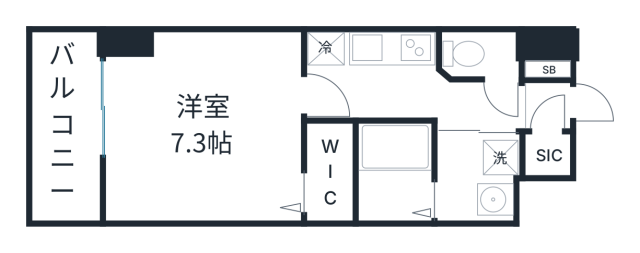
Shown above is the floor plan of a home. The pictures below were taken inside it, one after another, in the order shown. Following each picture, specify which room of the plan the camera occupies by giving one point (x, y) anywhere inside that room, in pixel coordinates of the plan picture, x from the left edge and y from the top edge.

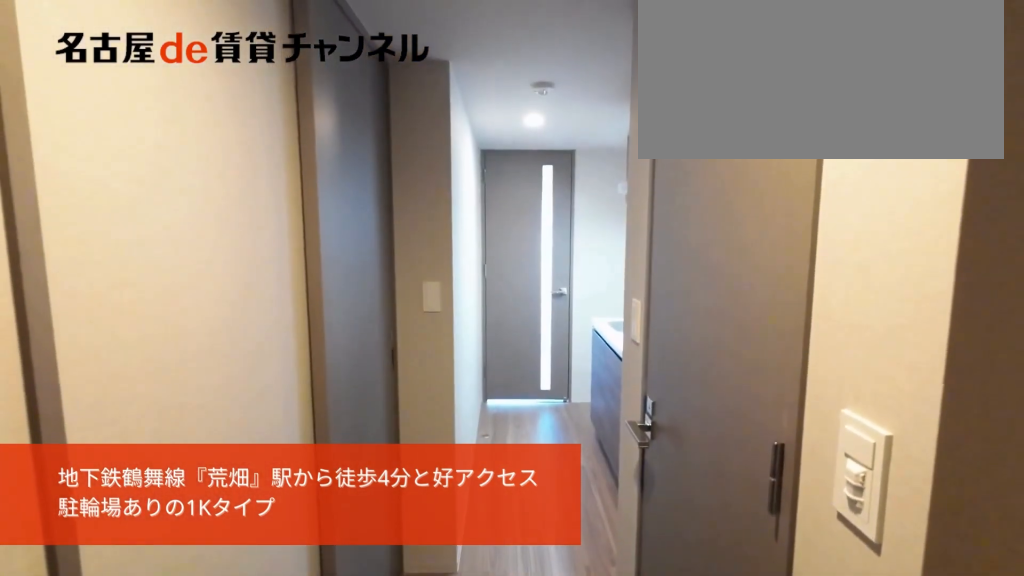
(547, 106)
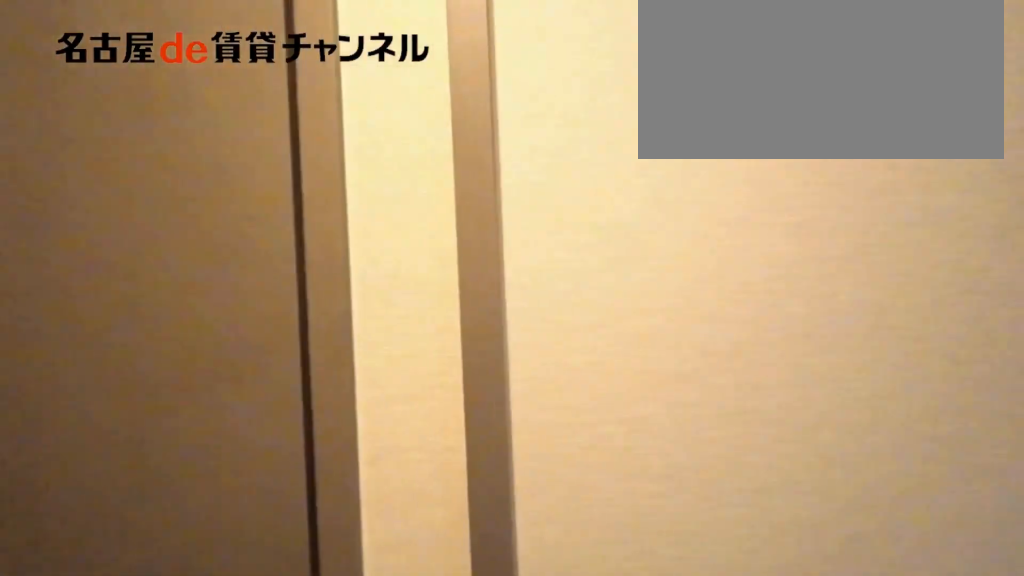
(547, 106)
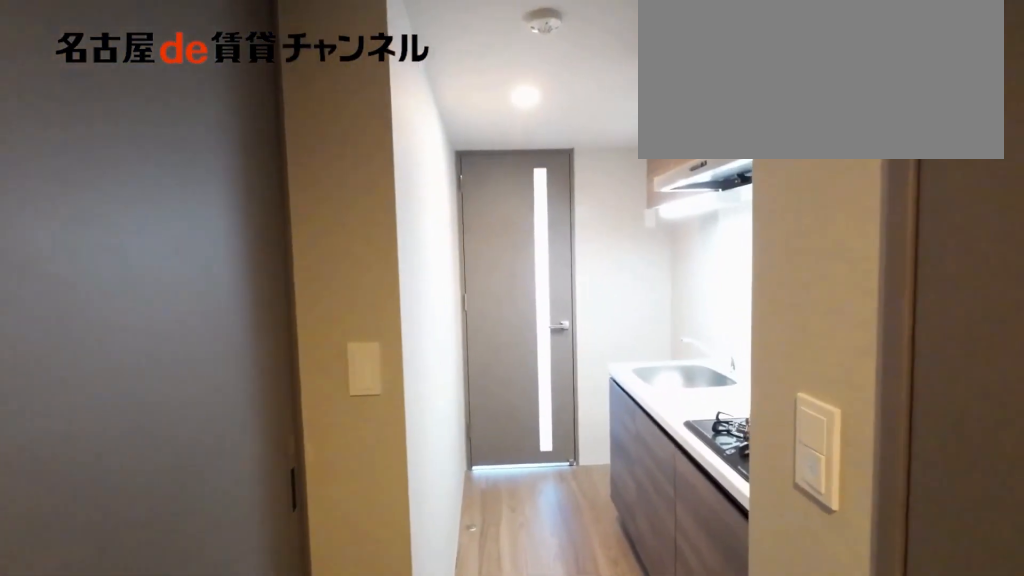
(411, 96)
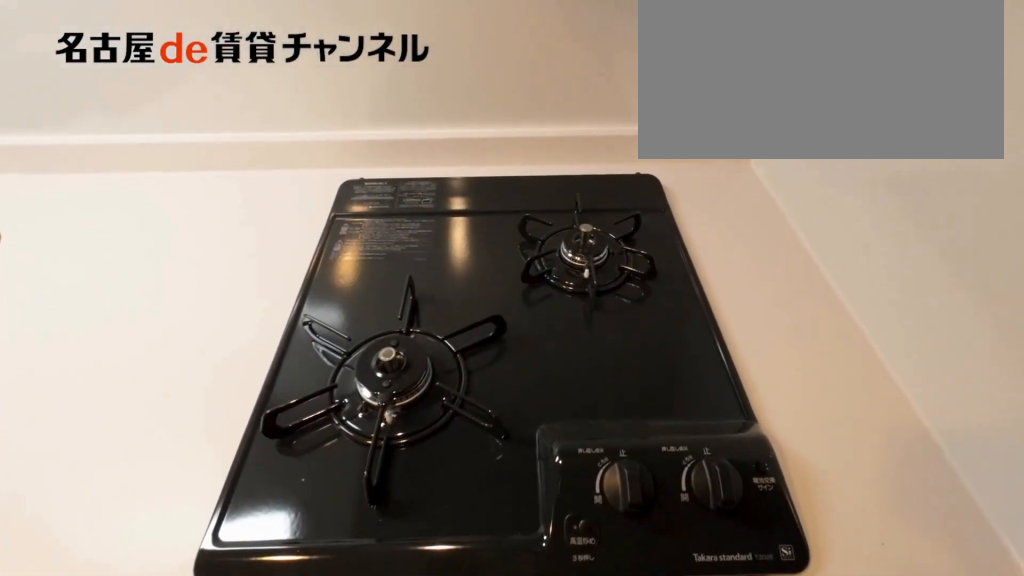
(371, 48)
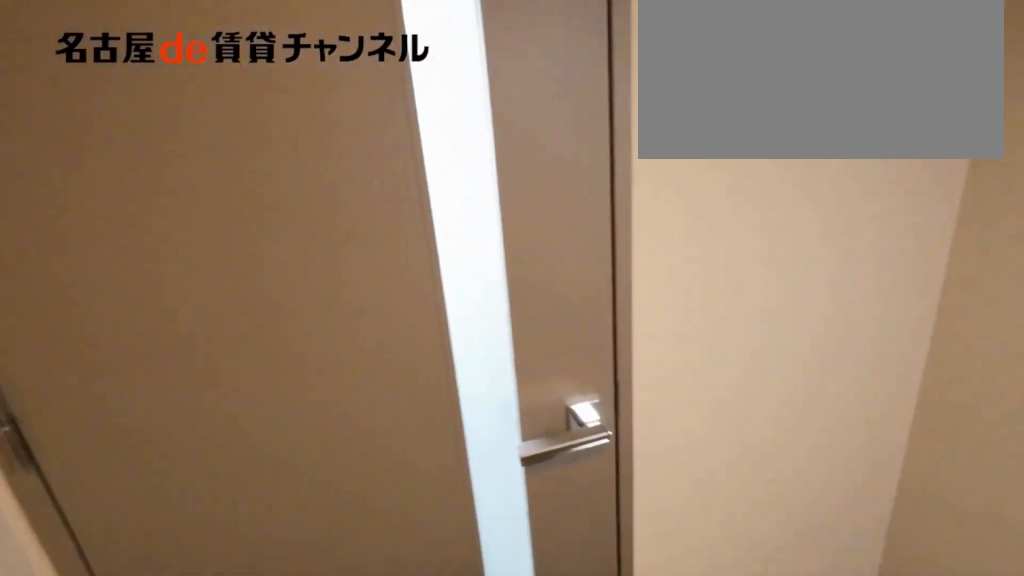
(410, 96)
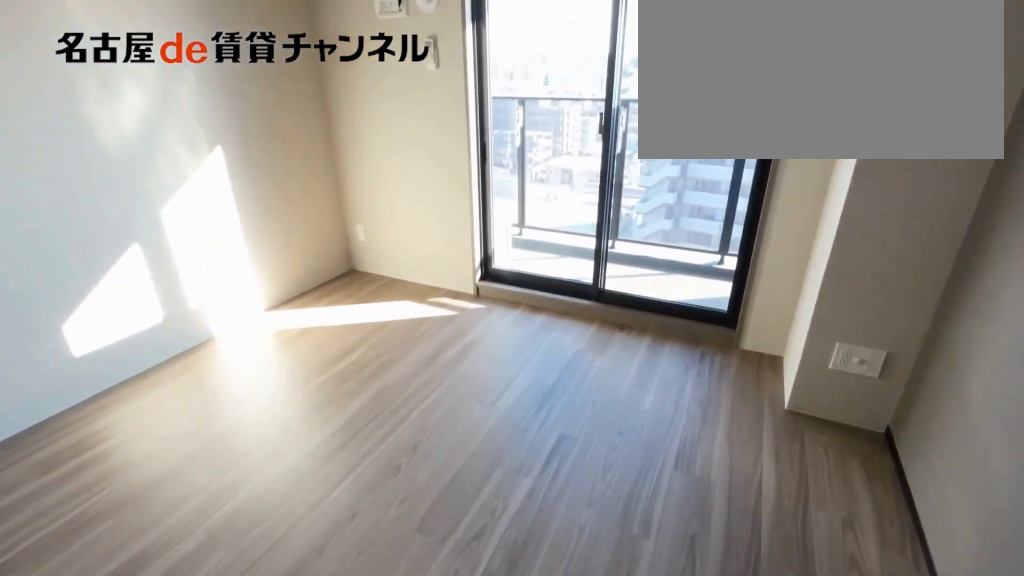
(205, 129)
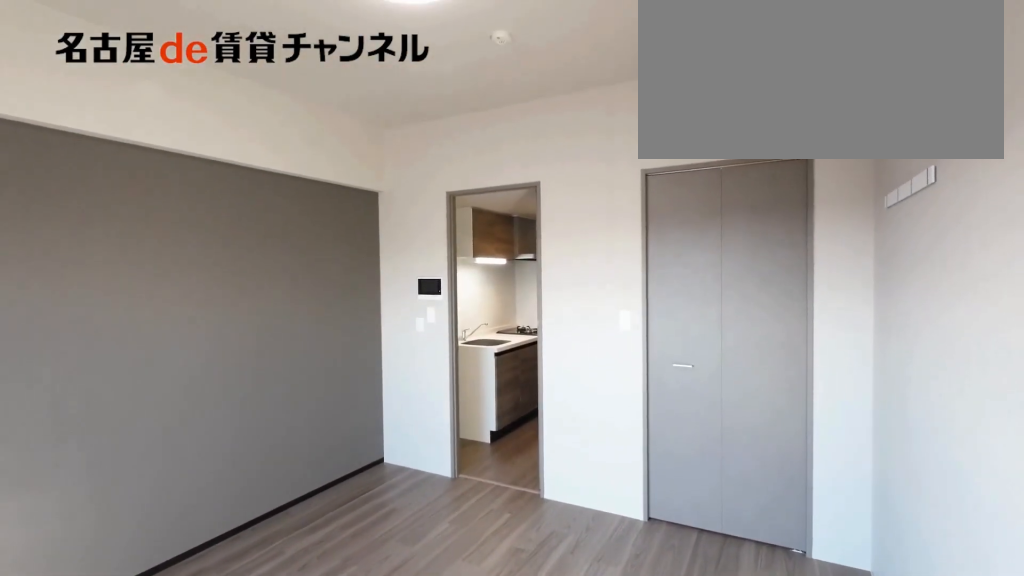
(205, 129)
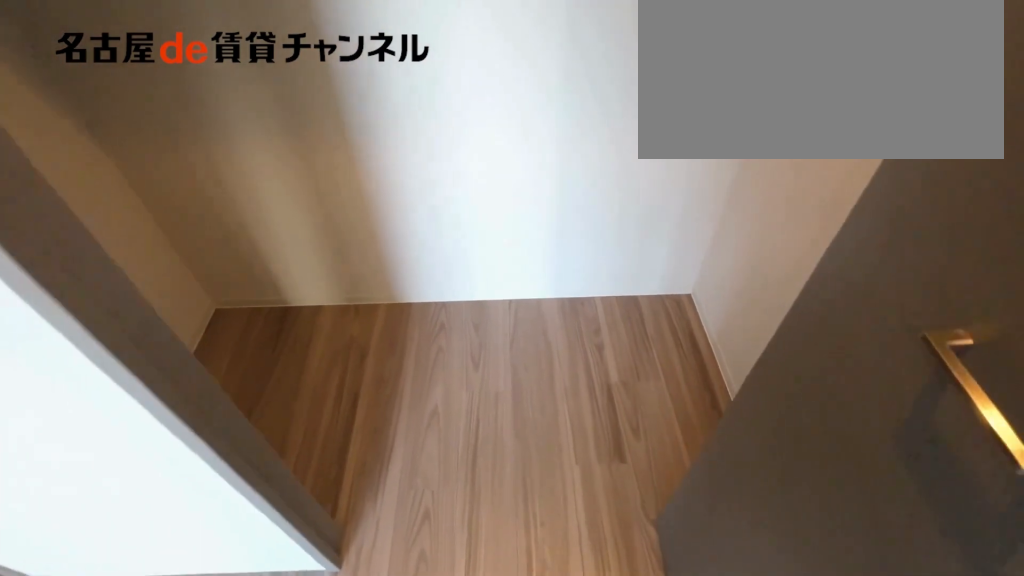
(329, 172)
